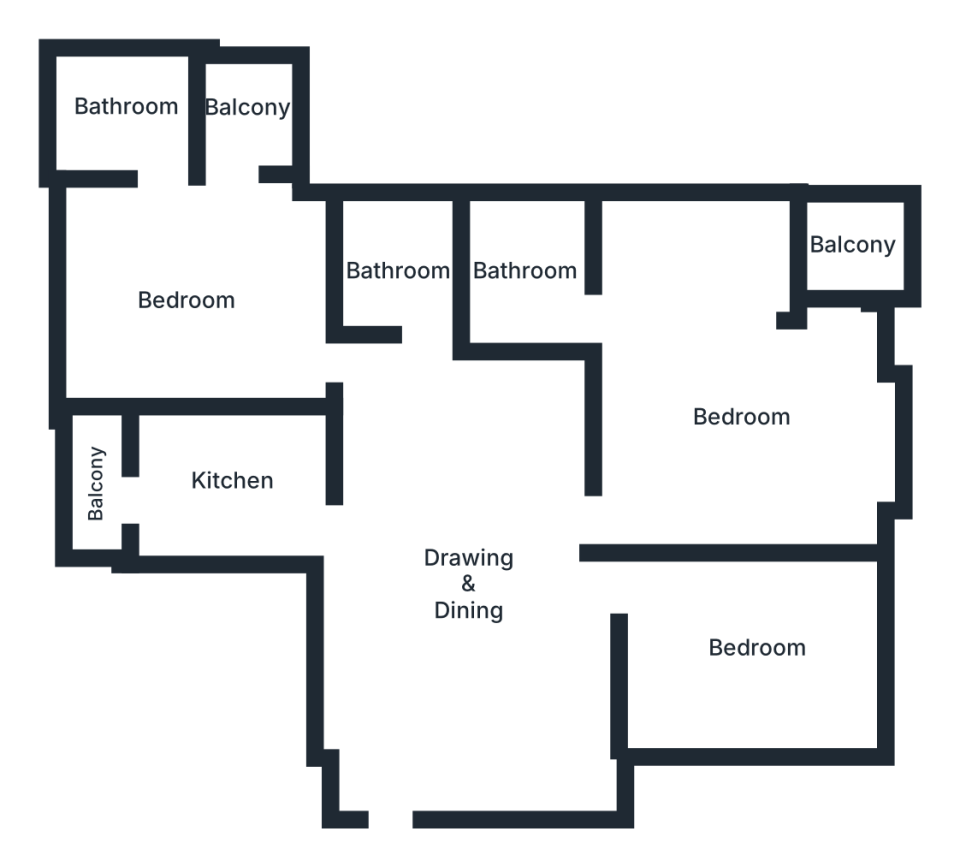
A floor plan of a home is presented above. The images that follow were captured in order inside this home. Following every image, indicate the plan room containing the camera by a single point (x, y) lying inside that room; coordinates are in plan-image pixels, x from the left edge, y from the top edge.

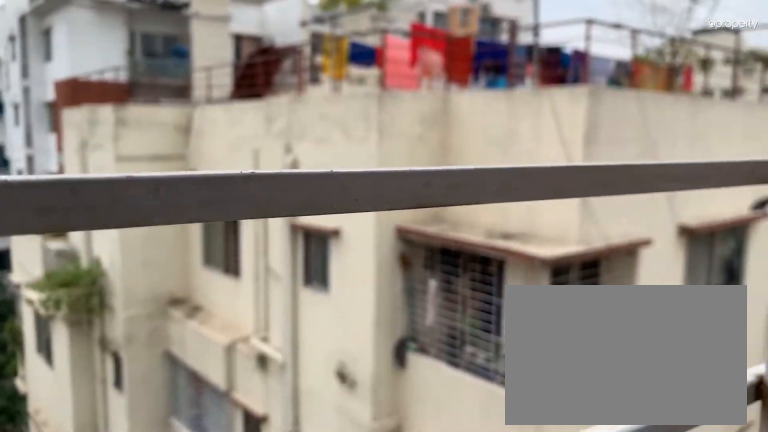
(850, 252)
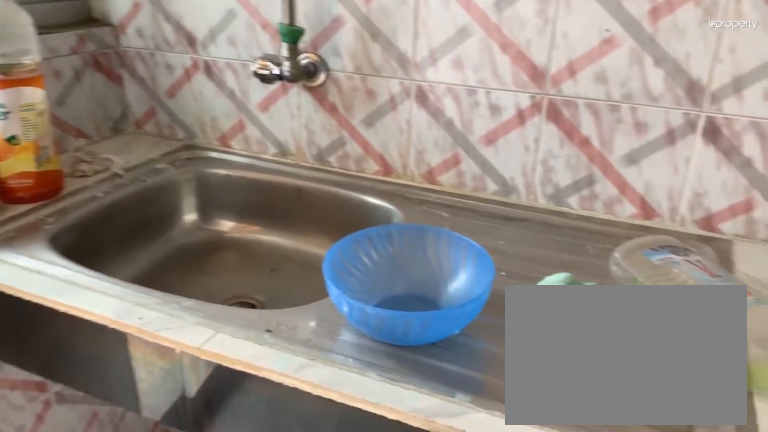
(229, 485)
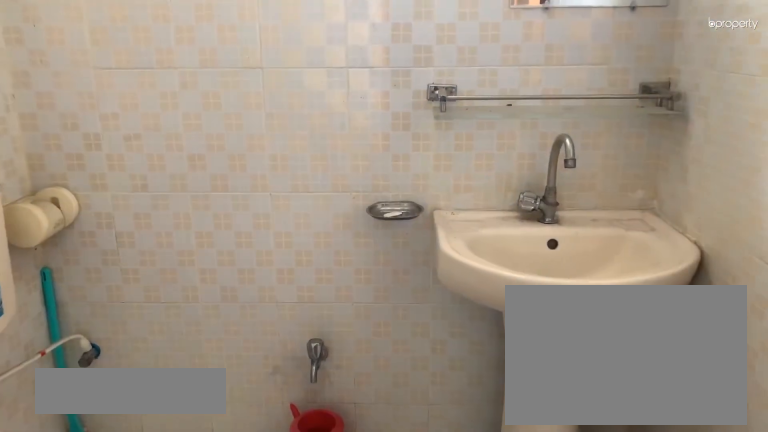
(416, 287)
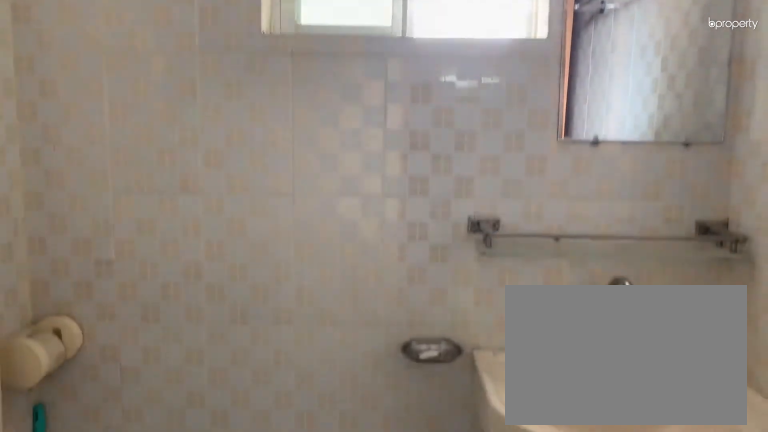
(416, 287)
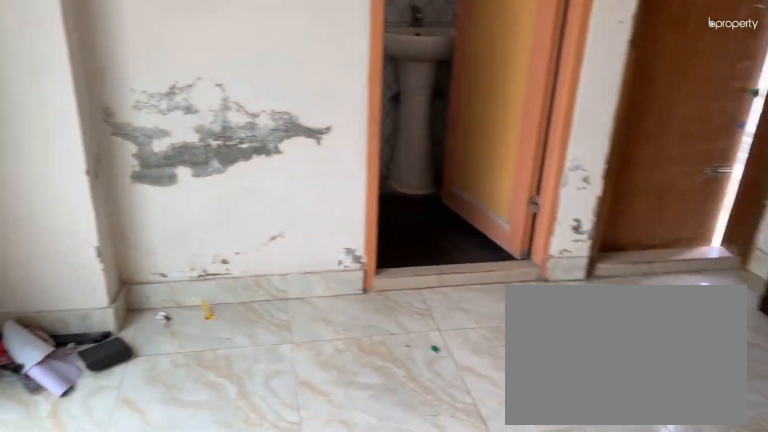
(190, 309)
